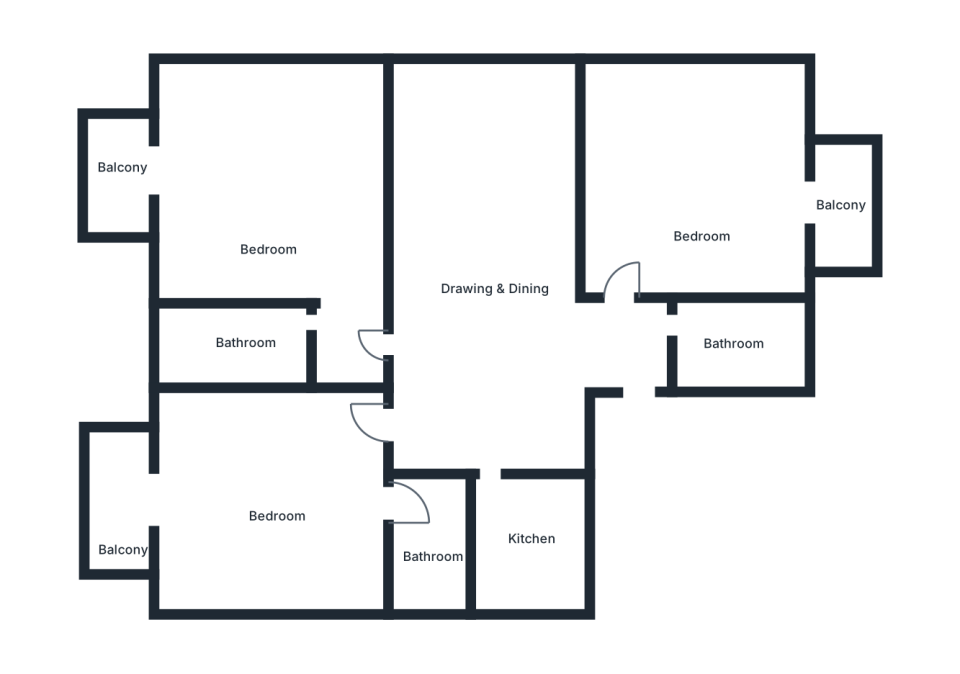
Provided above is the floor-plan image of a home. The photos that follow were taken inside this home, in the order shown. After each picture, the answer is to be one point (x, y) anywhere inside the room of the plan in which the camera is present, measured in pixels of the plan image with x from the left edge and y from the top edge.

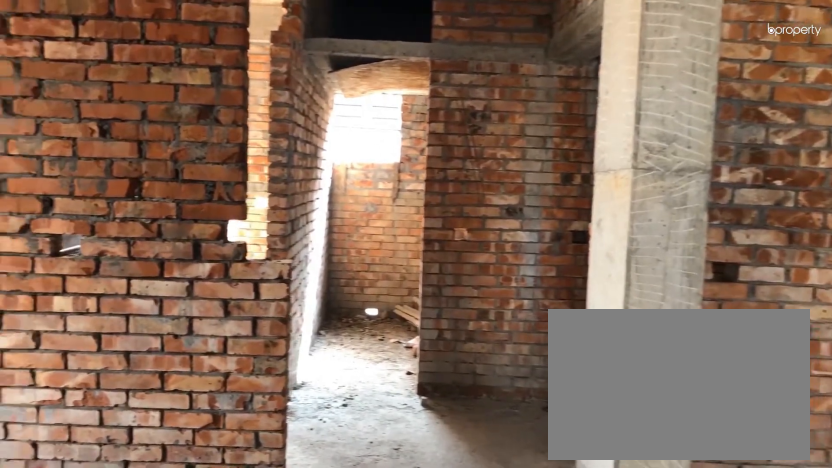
(486, 251)
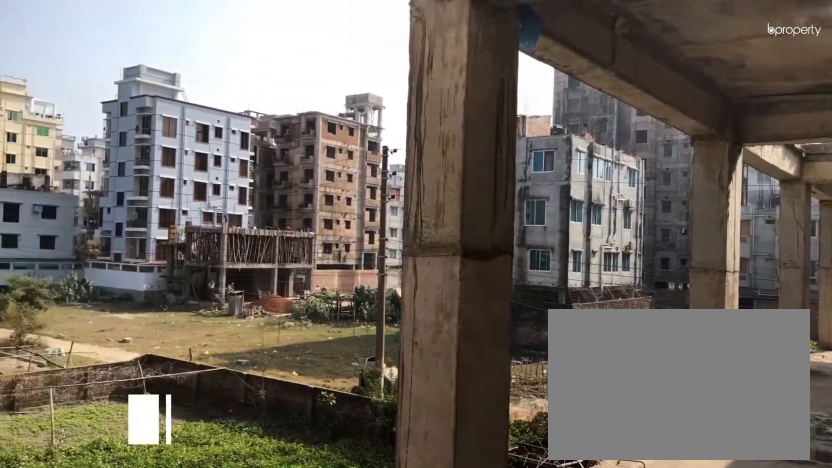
(843, 214)
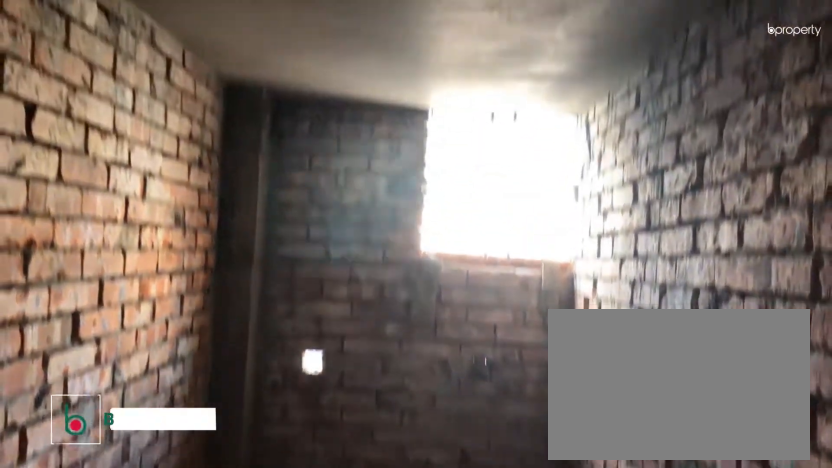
(248, 337)
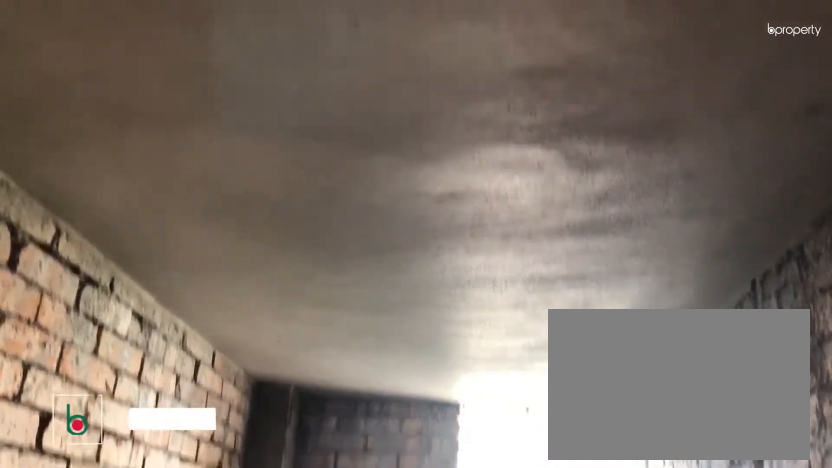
(248, 337)
